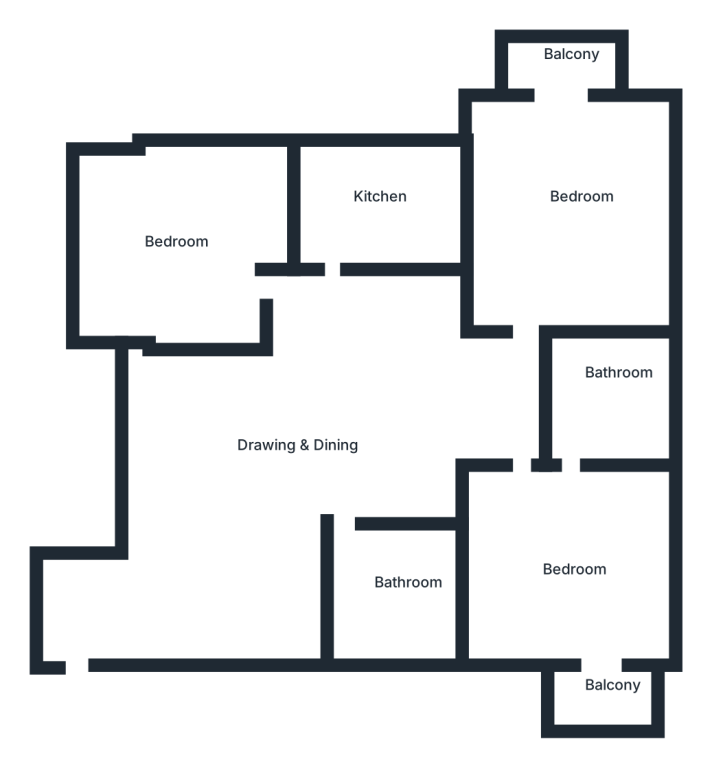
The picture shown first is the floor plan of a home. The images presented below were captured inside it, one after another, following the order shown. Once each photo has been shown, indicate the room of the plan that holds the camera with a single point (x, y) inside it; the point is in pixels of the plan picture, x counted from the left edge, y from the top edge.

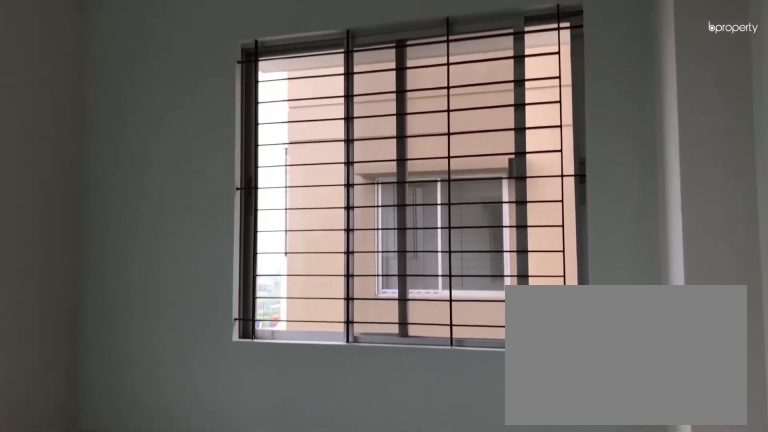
(573, 195)
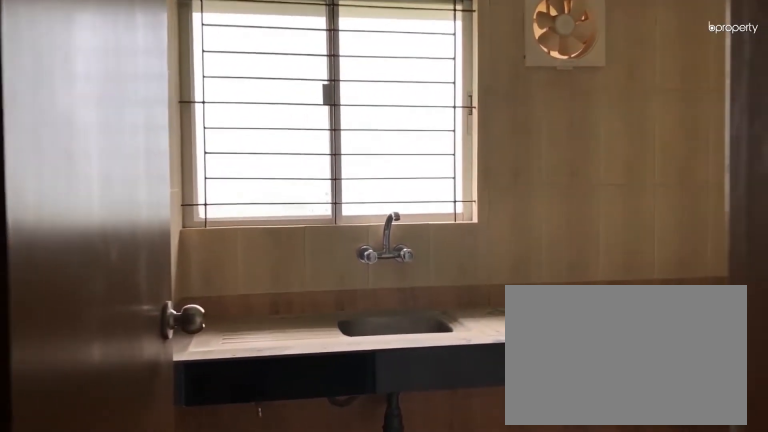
(367, 206)
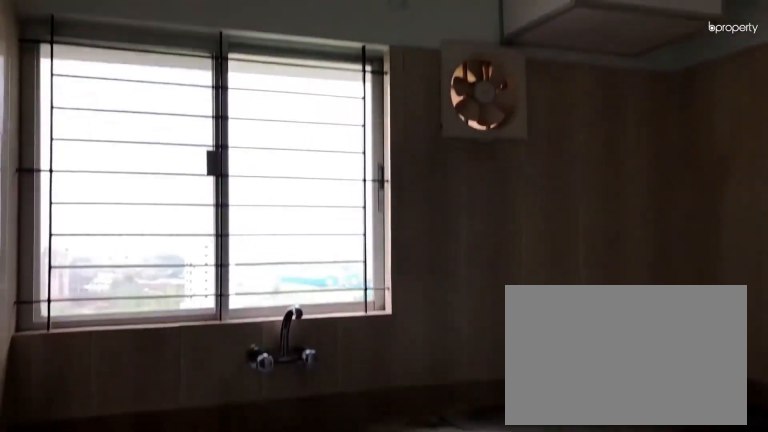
(367, 206)
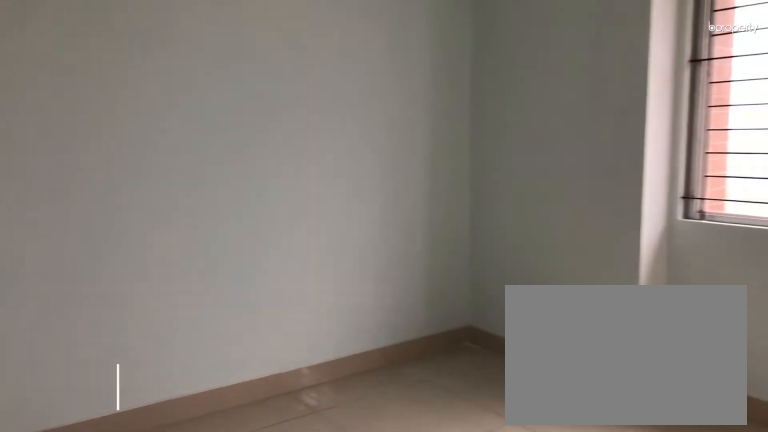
(181, 257)
